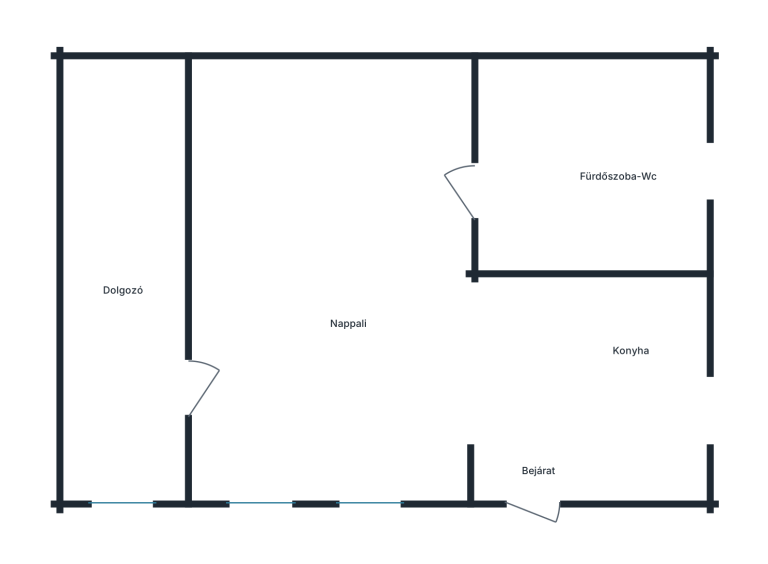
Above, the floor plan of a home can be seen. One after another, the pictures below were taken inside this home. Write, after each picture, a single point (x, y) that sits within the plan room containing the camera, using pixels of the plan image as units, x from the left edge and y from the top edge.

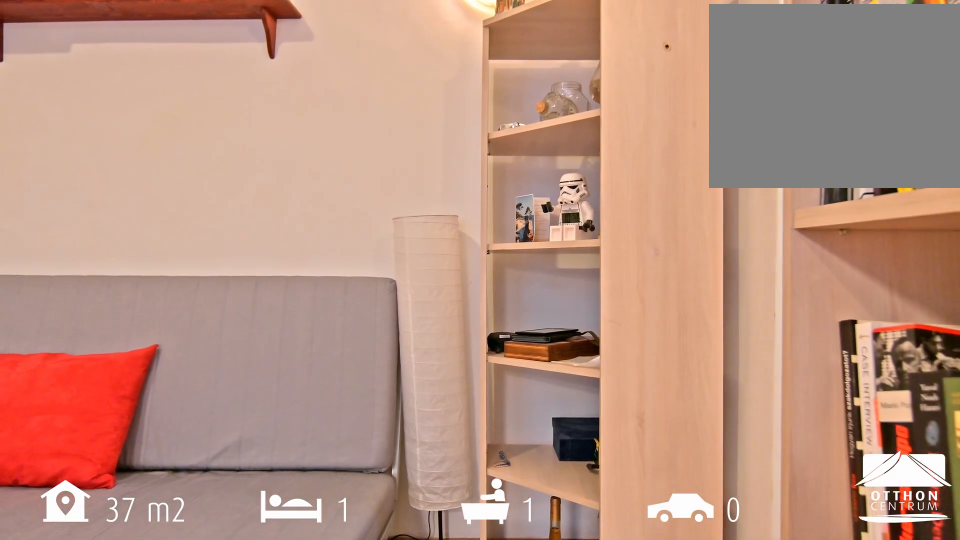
(330, 288)
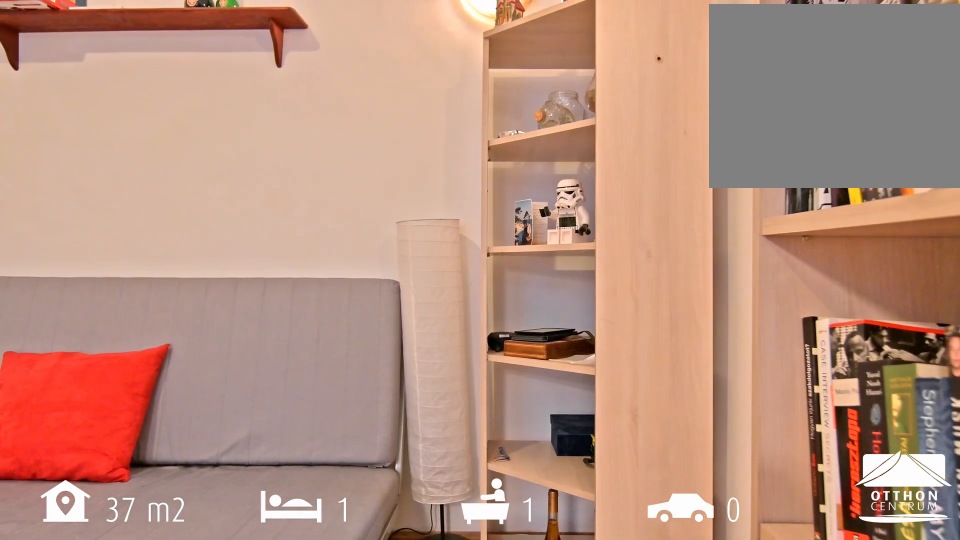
(330, 288)
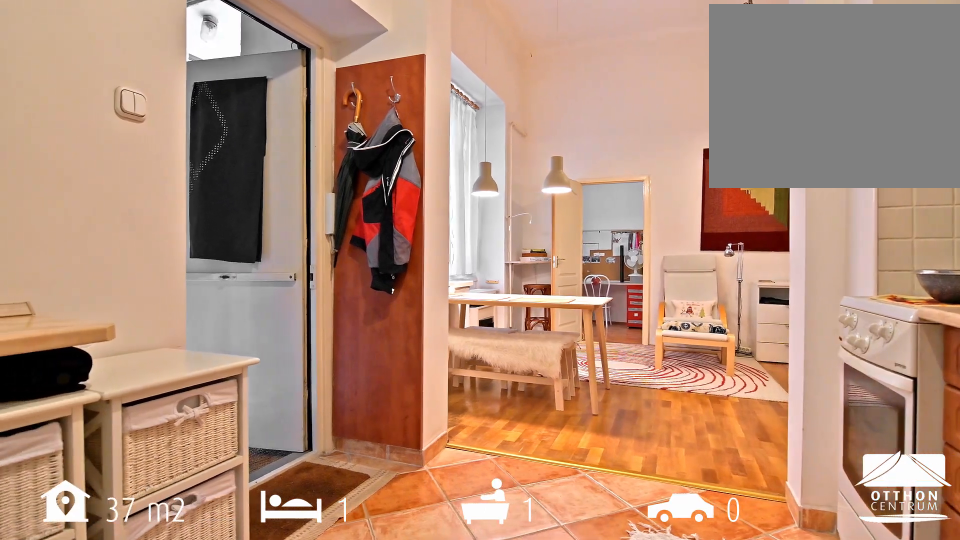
(589, 384)
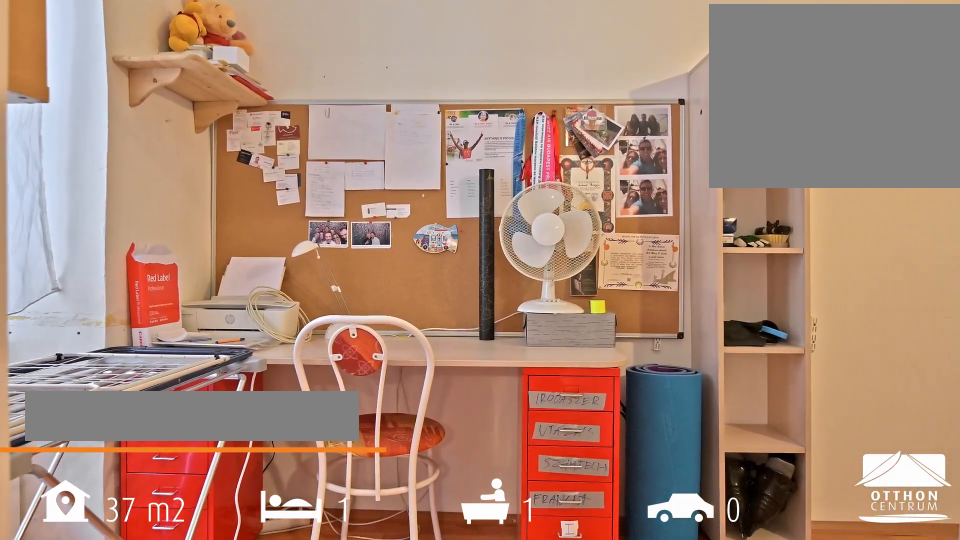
(124, 279)
